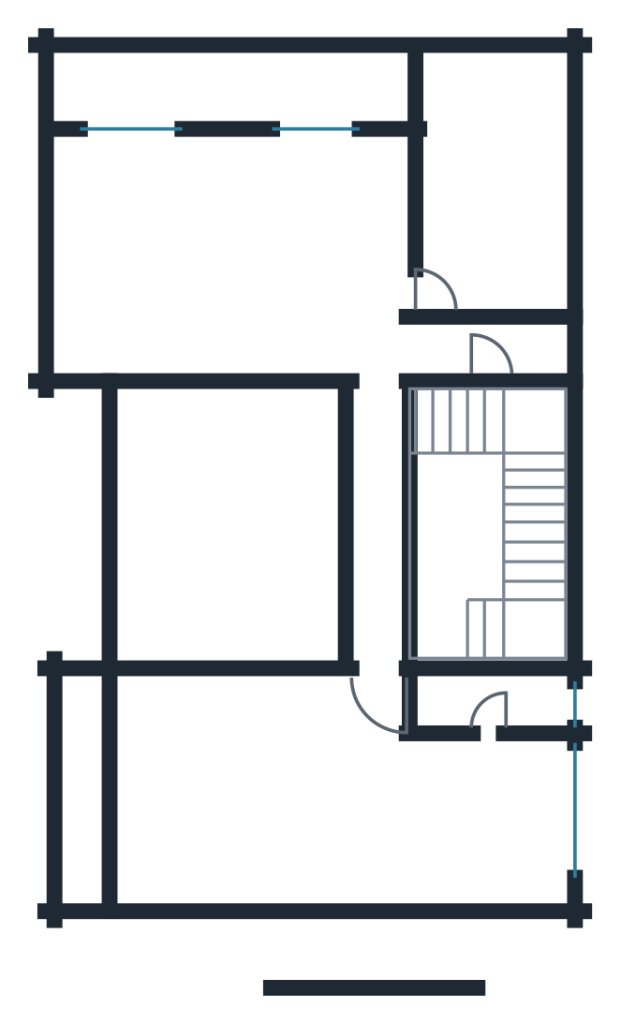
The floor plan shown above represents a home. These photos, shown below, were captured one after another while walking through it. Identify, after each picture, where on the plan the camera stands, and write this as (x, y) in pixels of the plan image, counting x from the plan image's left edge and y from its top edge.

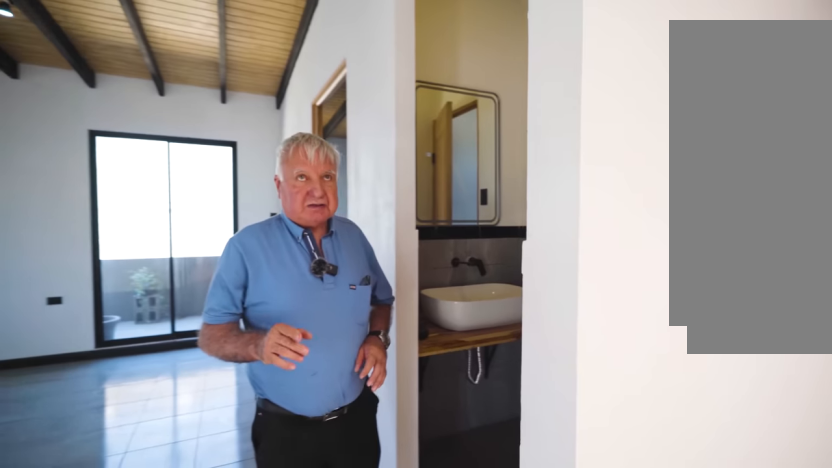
(431, 351)
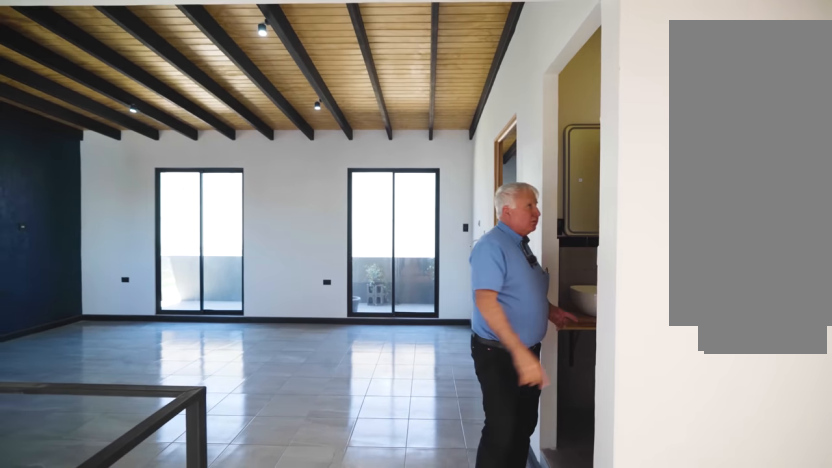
(403, 371)
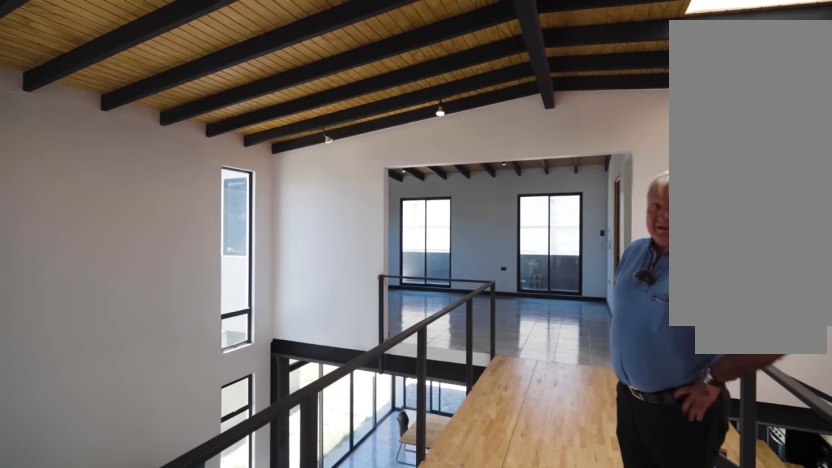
(366, 633)
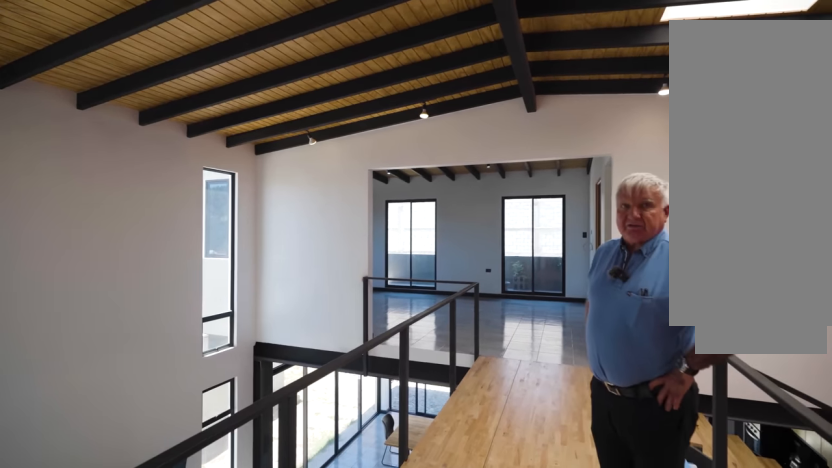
(366, 633)
